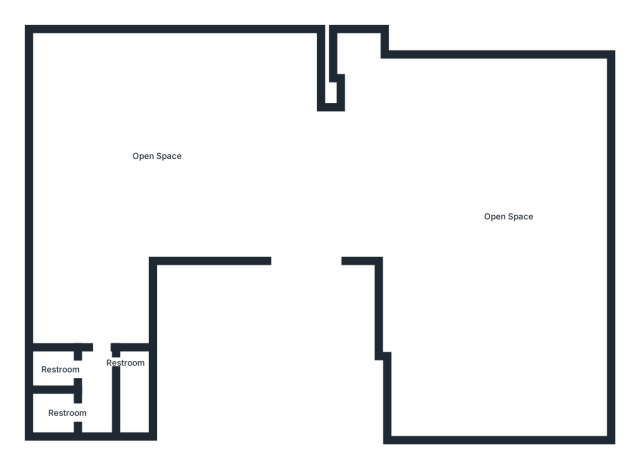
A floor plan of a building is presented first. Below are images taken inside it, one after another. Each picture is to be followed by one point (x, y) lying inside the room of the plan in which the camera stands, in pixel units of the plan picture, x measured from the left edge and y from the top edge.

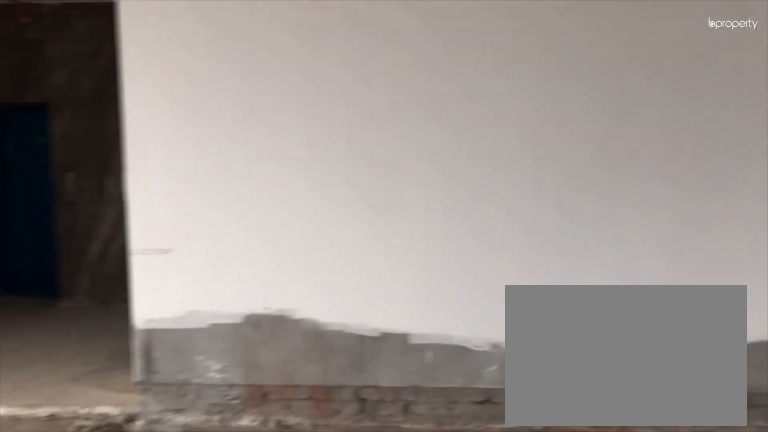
(150, 168)
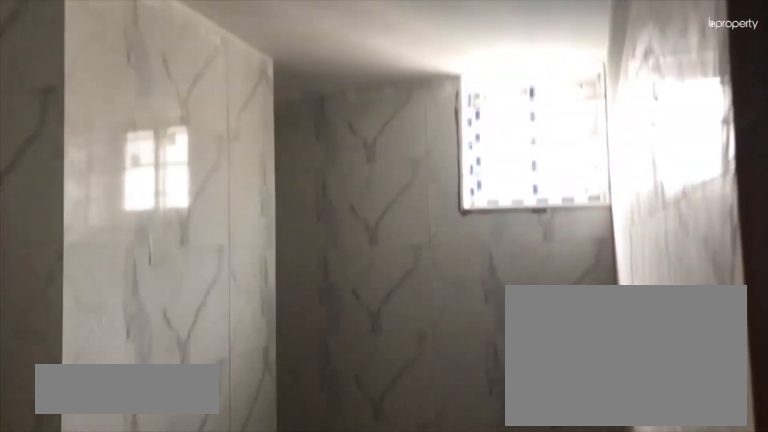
(98, 361)
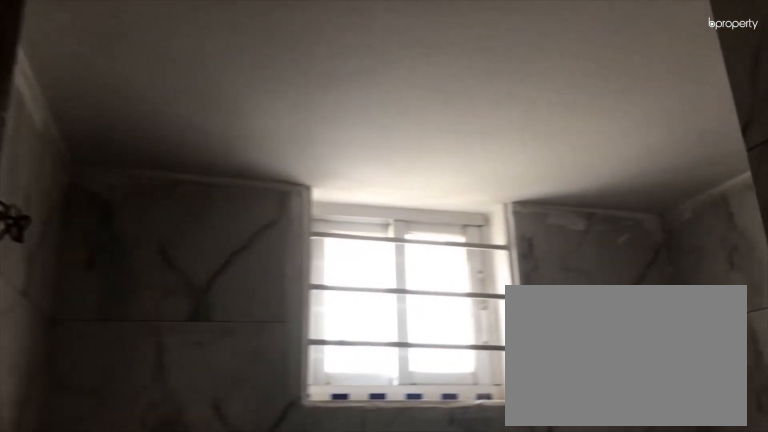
(98, 361)
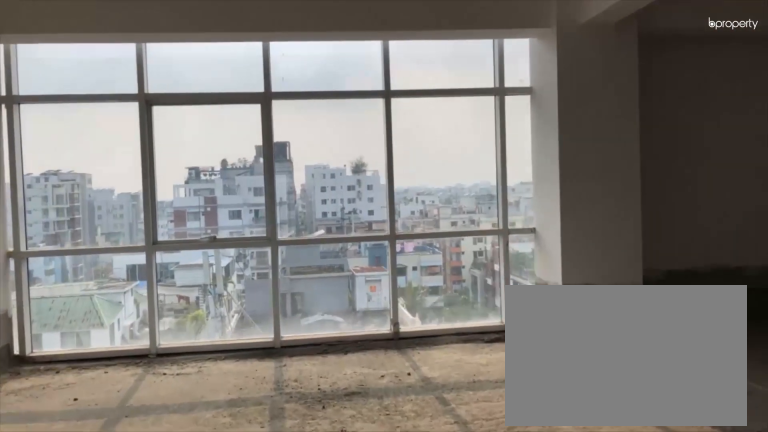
(471, 192)
